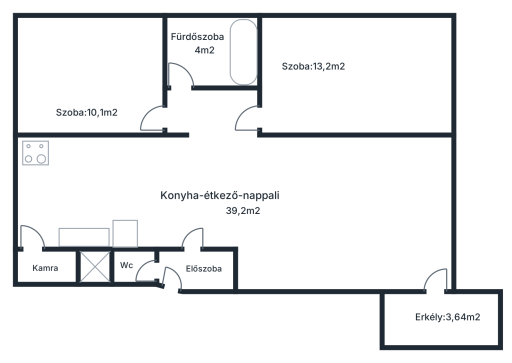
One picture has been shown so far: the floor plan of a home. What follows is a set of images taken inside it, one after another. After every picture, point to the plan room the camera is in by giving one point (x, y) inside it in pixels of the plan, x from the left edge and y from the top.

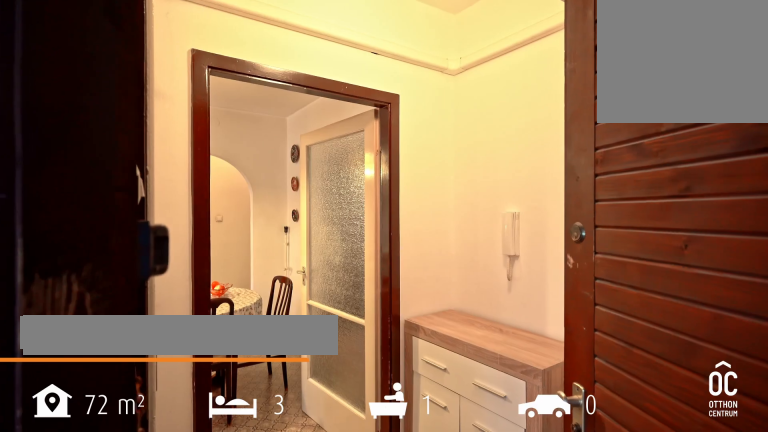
(198, 268)
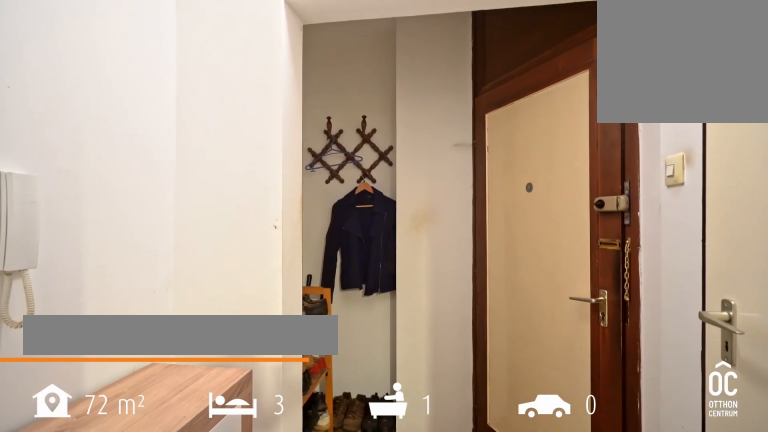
(198, 268)
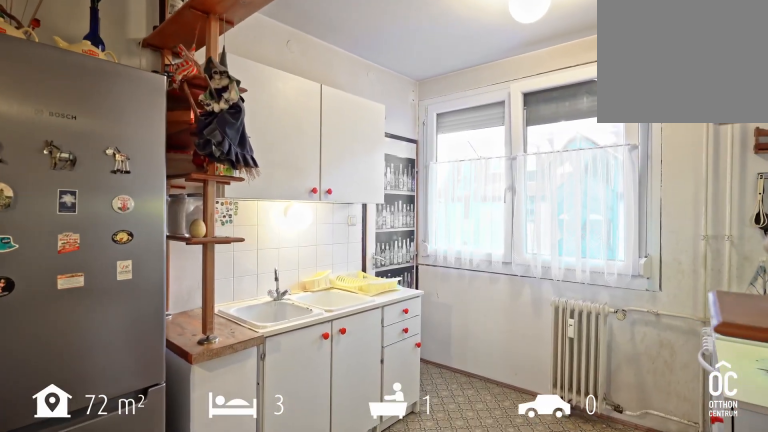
(116, 182)
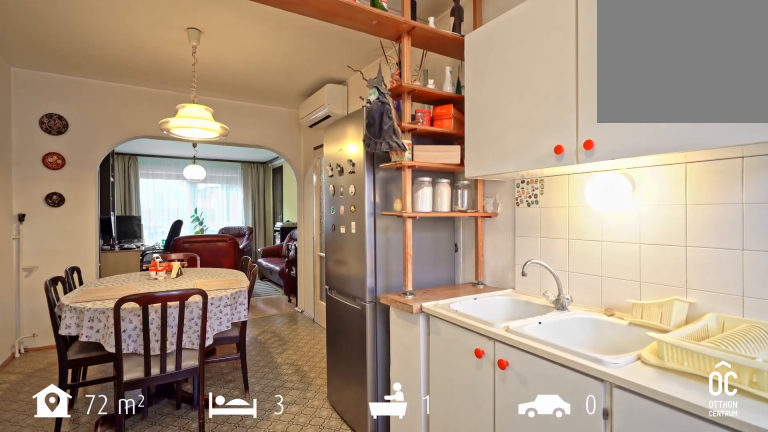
(115, 183)
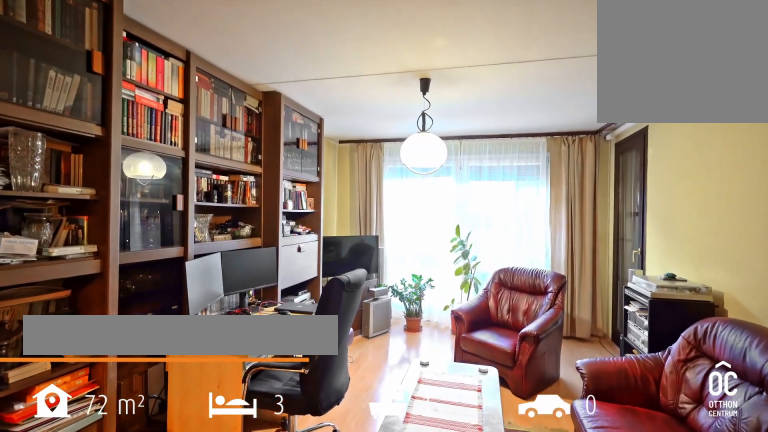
(338, 183)
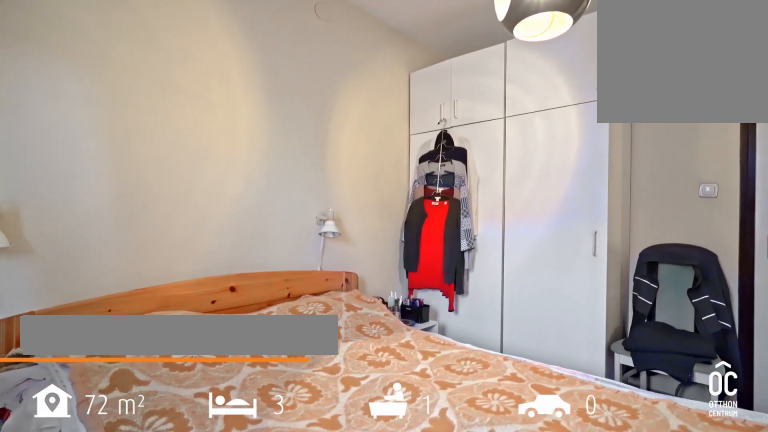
(98, 65)
